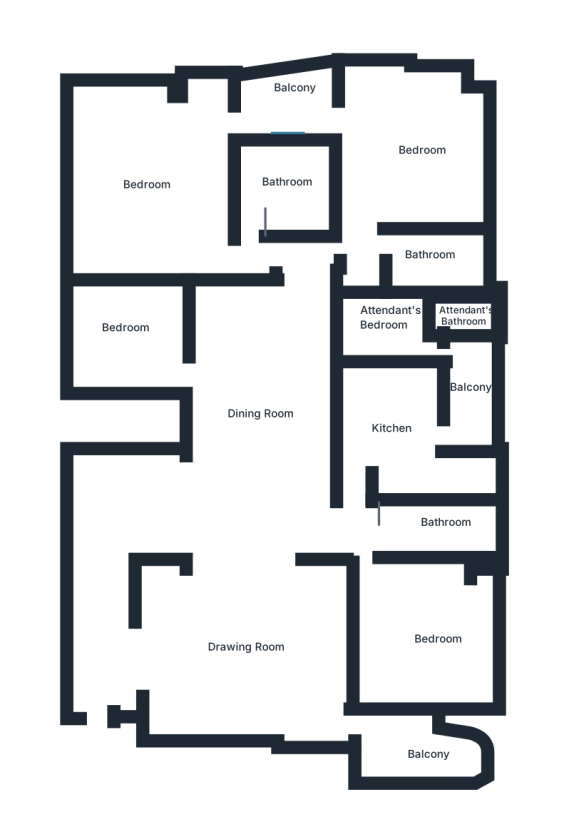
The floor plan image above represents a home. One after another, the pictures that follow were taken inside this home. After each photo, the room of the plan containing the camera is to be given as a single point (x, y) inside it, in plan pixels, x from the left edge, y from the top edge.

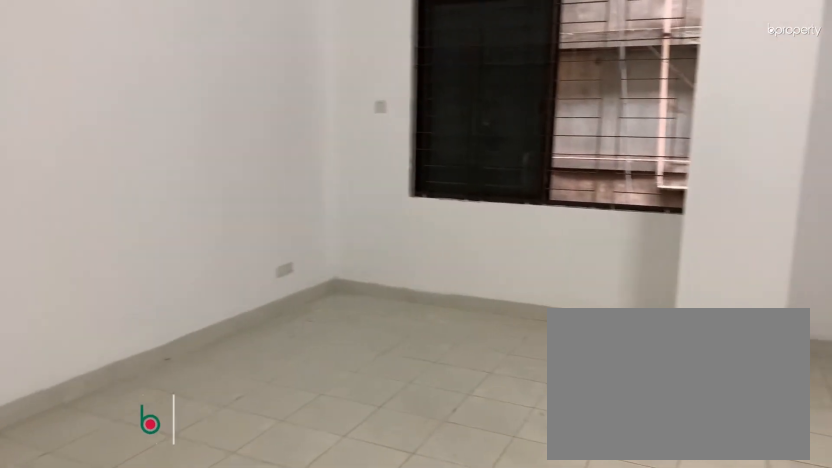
(167, 203)
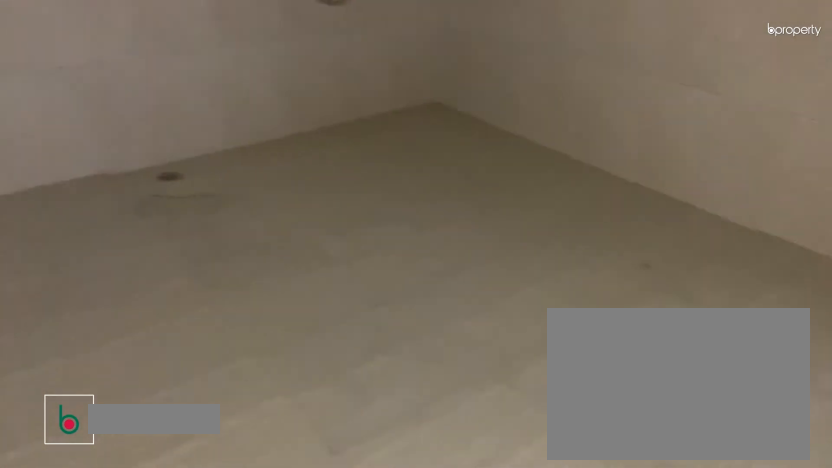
(271, 189)
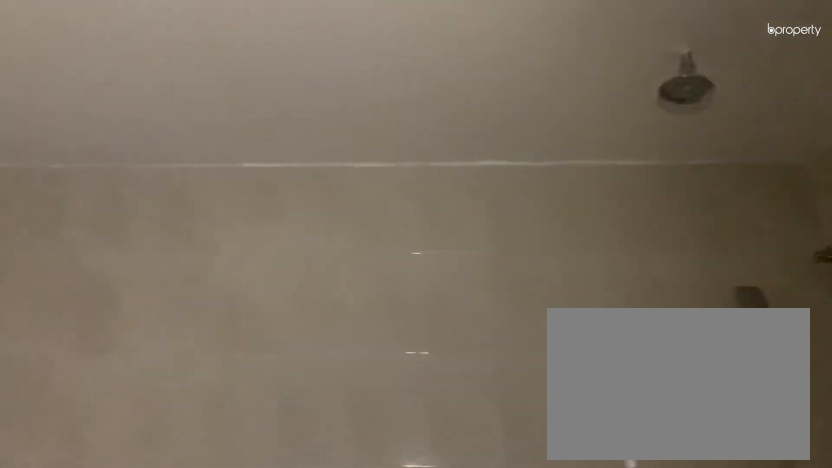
(271, 189)
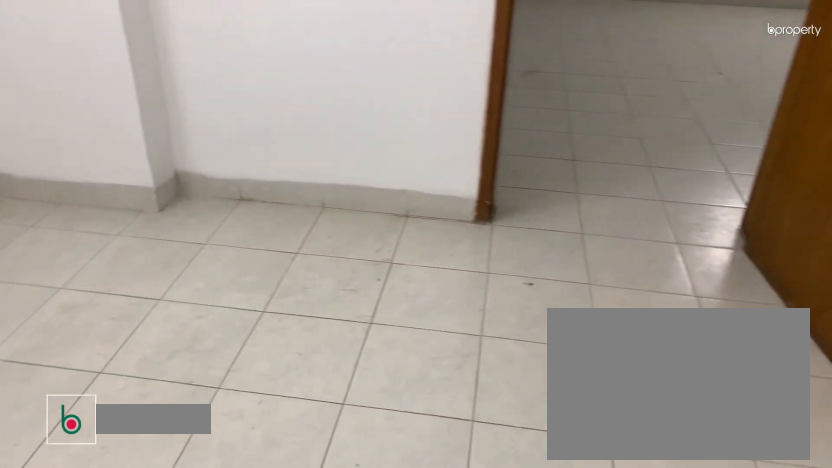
(133, 338)
